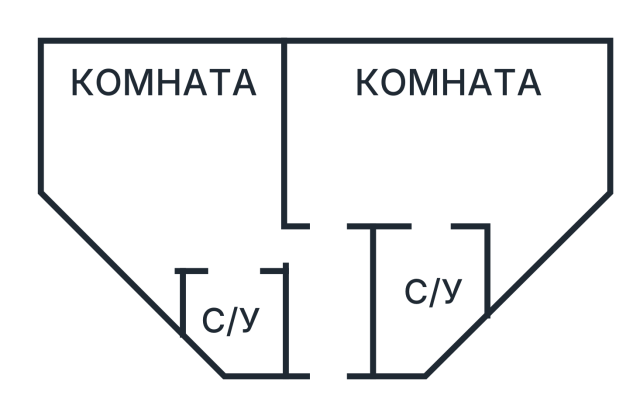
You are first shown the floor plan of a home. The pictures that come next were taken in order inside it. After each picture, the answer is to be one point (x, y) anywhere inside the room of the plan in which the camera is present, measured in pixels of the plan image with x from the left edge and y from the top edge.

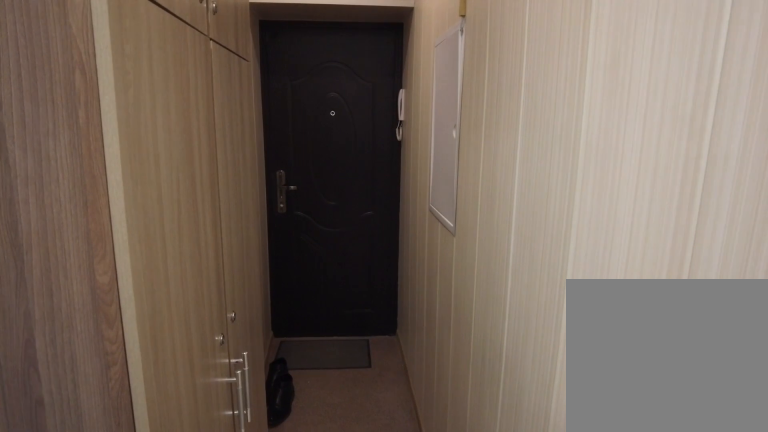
(336, 317)
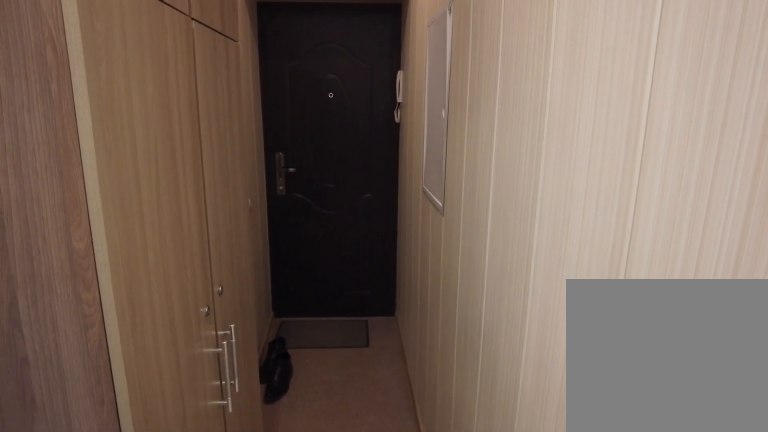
(336, 317)
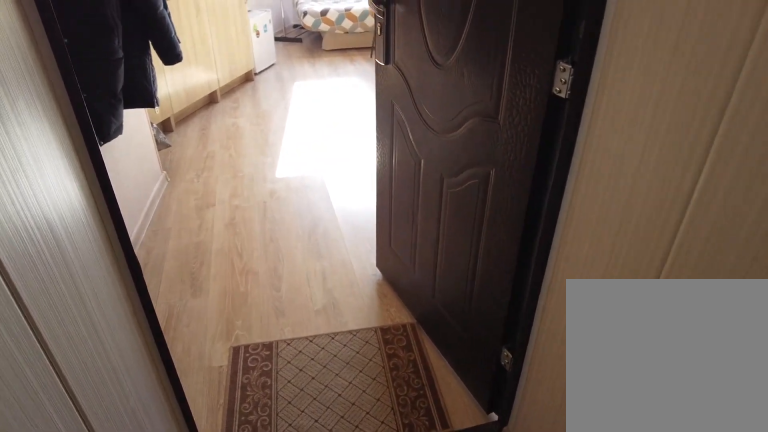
(336, 317)
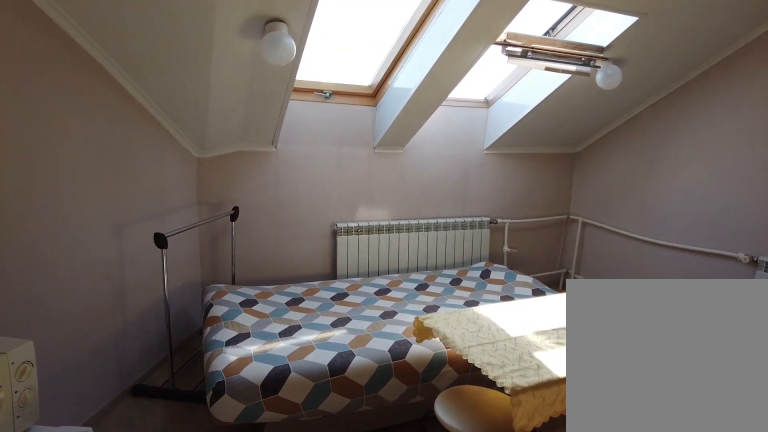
(209, 215)
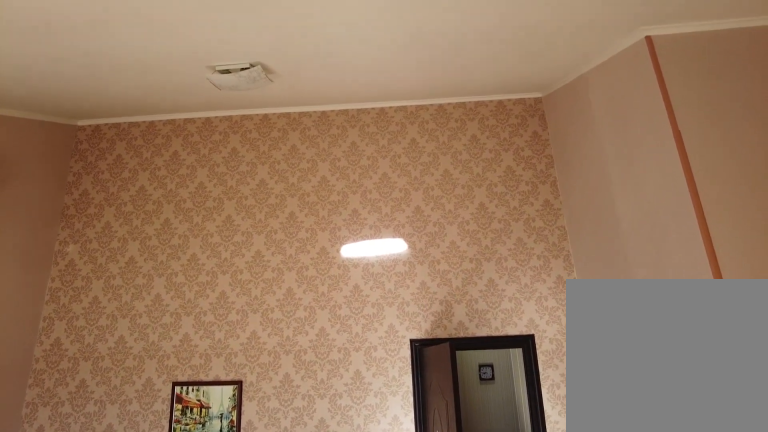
(209, 215)
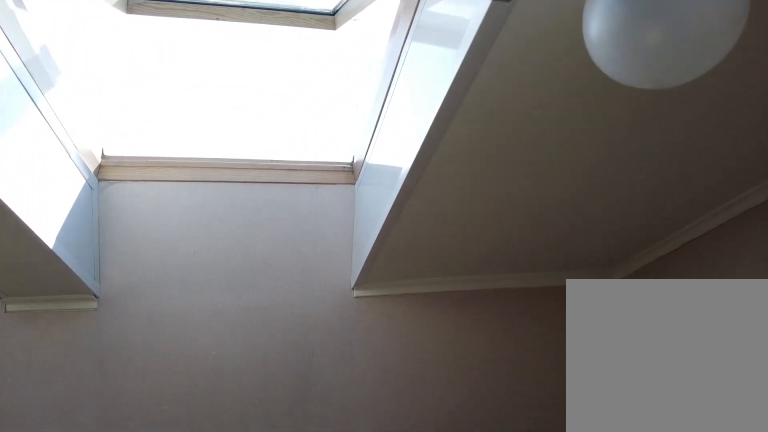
(237, 105)
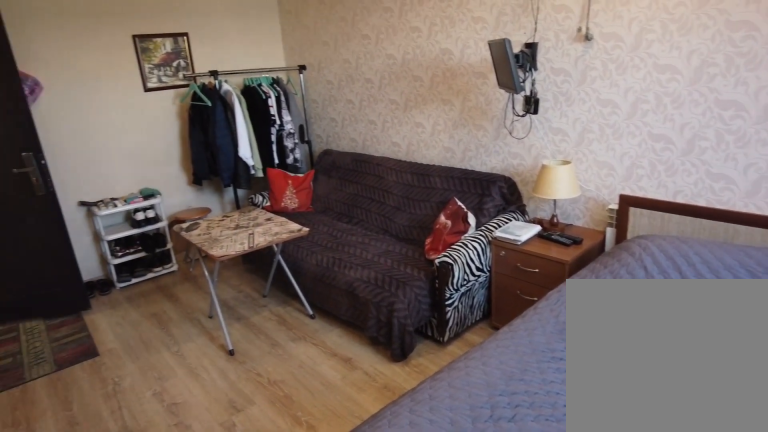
(359, 194)
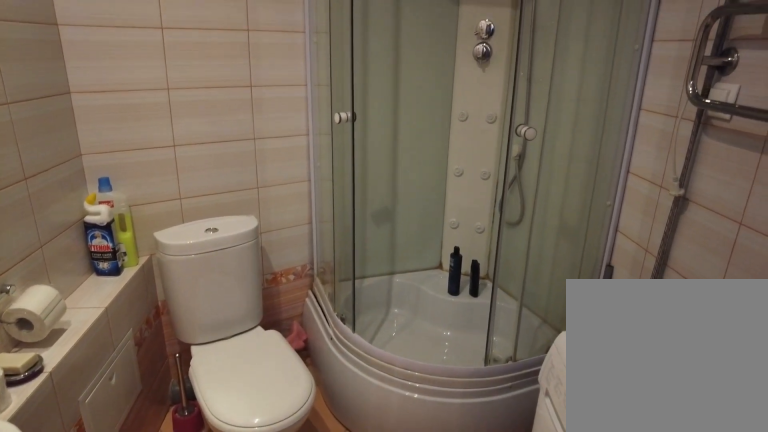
(441, 265)
